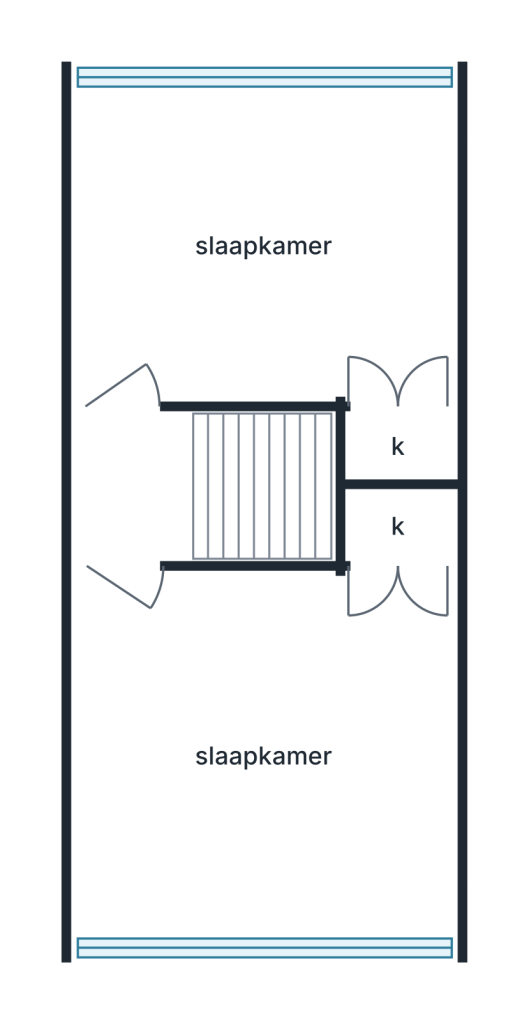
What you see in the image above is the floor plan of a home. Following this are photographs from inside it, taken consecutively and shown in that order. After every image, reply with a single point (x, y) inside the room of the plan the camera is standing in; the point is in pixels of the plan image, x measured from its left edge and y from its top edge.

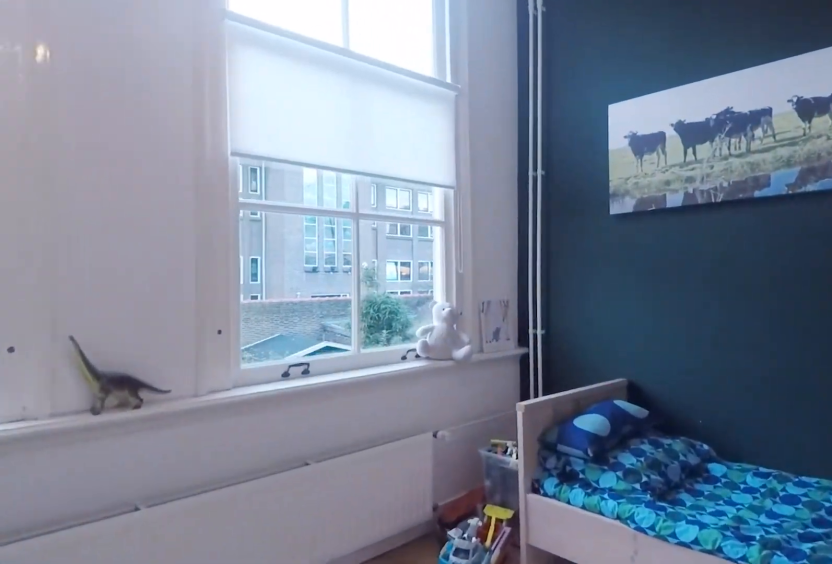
(396, 226)
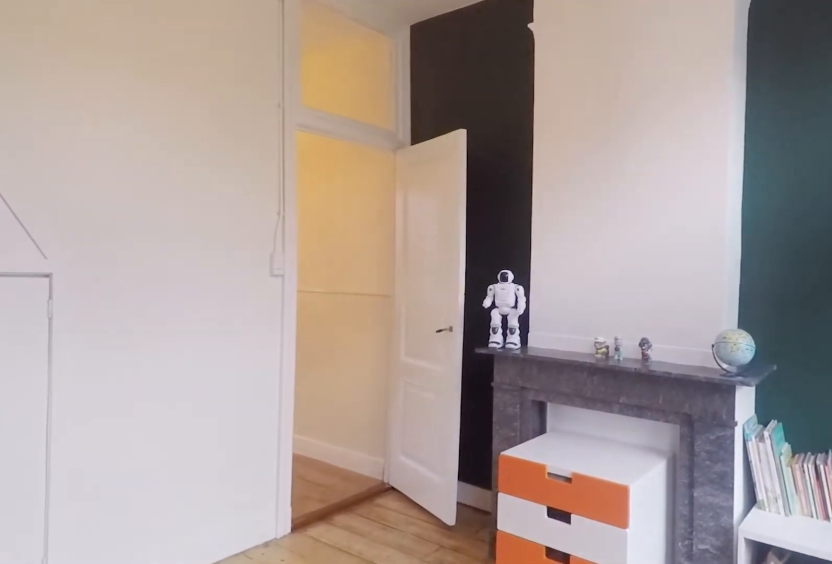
(396, 226)
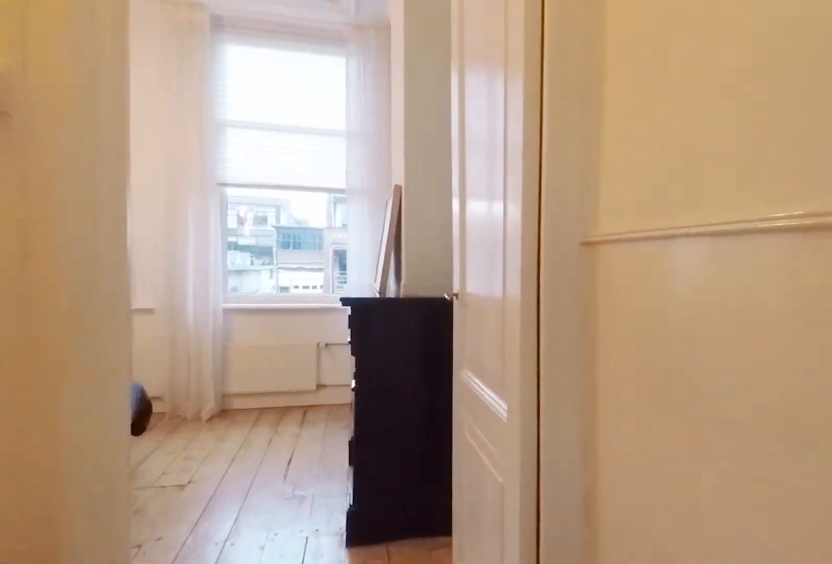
(132, 484)
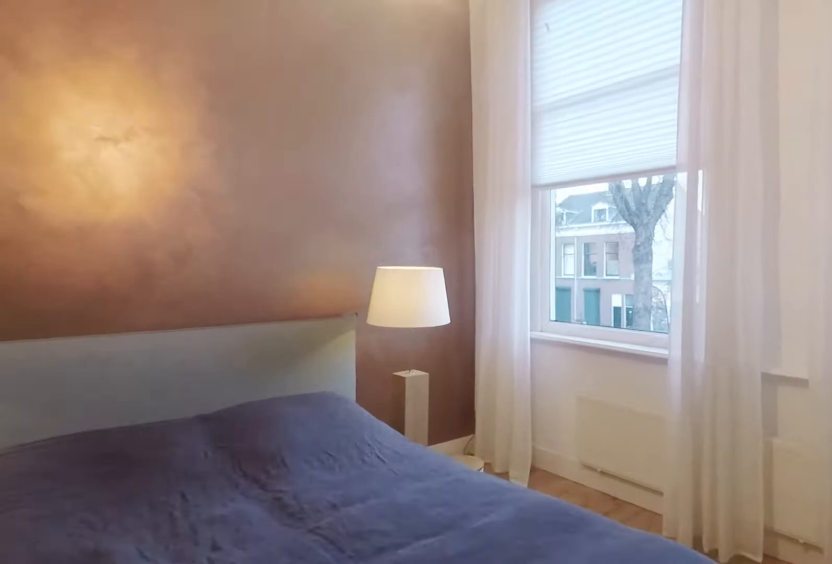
(290, 684)
